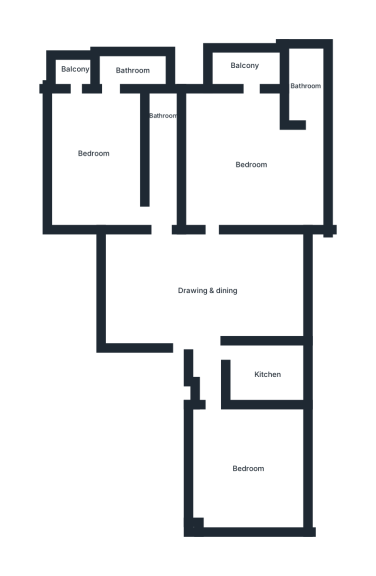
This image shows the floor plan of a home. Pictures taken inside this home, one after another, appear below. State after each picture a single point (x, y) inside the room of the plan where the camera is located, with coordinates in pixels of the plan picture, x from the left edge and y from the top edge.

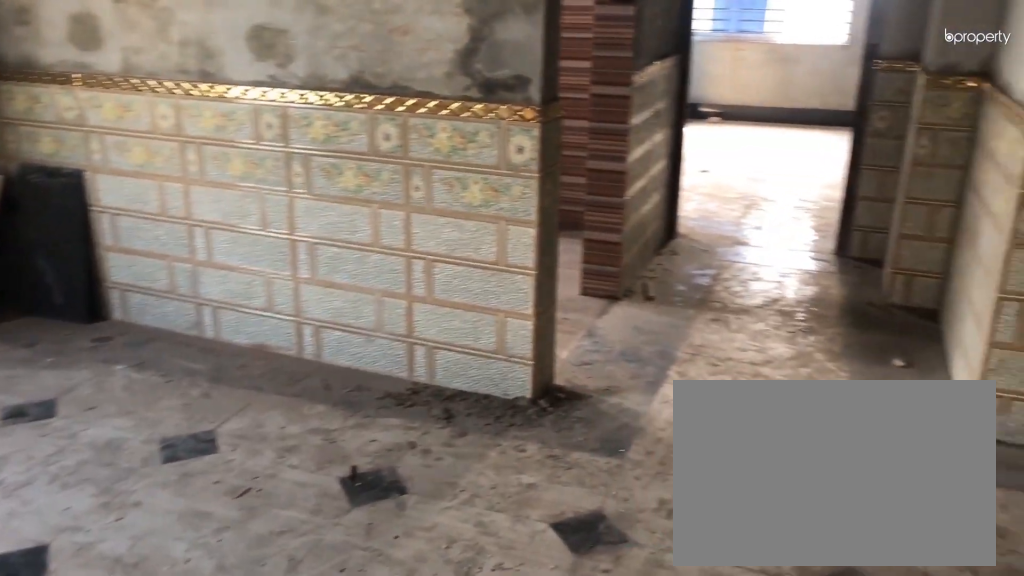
(207, 290)
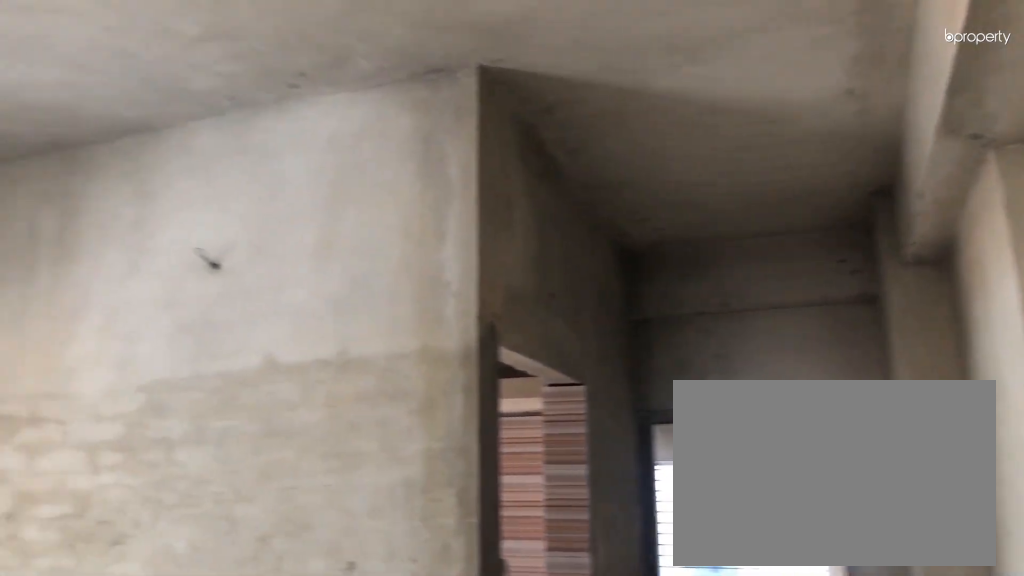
(207, 290)
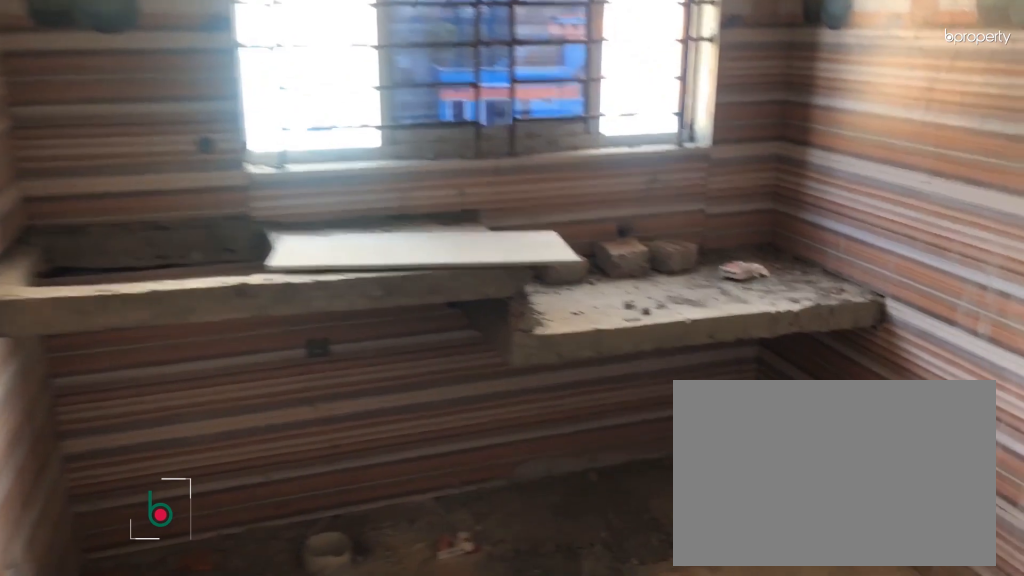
(269, 377)
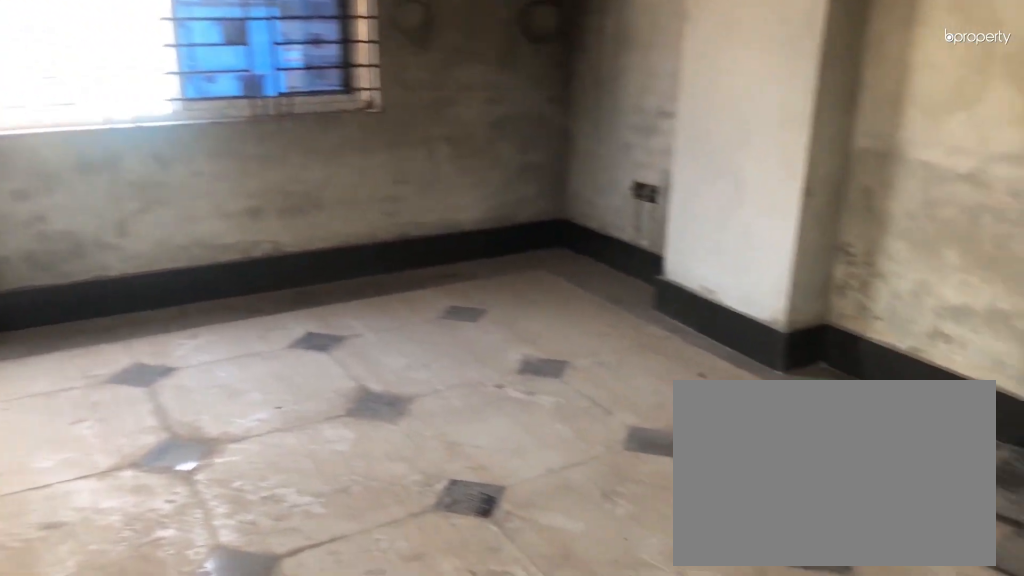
(253, 161)
